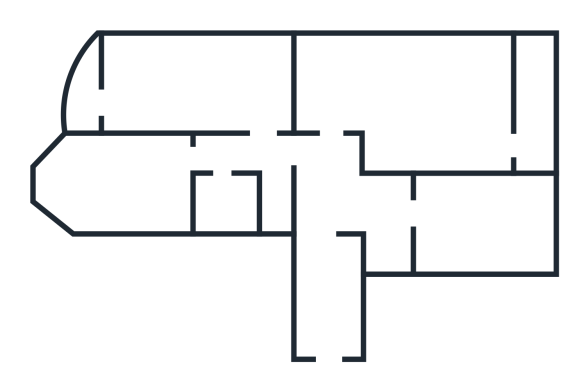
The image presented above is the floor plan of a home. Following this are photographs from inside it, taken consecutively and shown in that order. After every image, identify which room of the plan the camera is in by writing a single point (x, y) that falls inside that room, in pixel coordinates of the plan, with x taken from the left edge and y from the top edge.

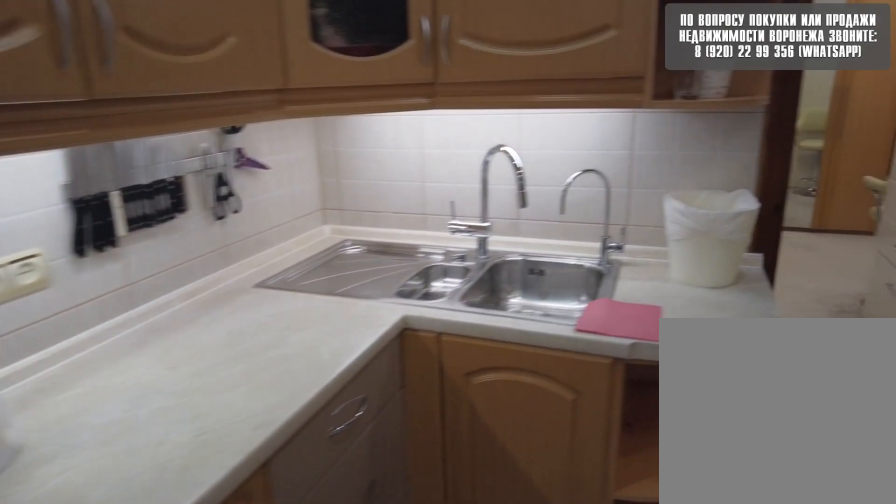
(461, 224)
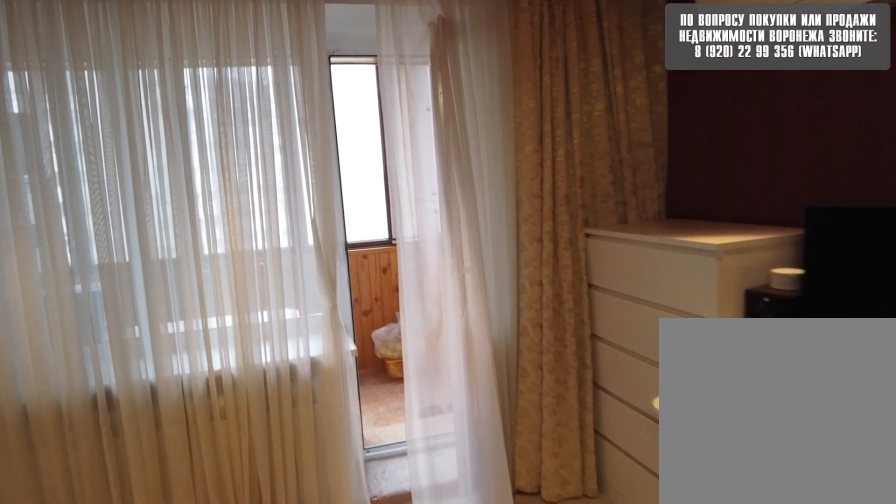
(375, 93)
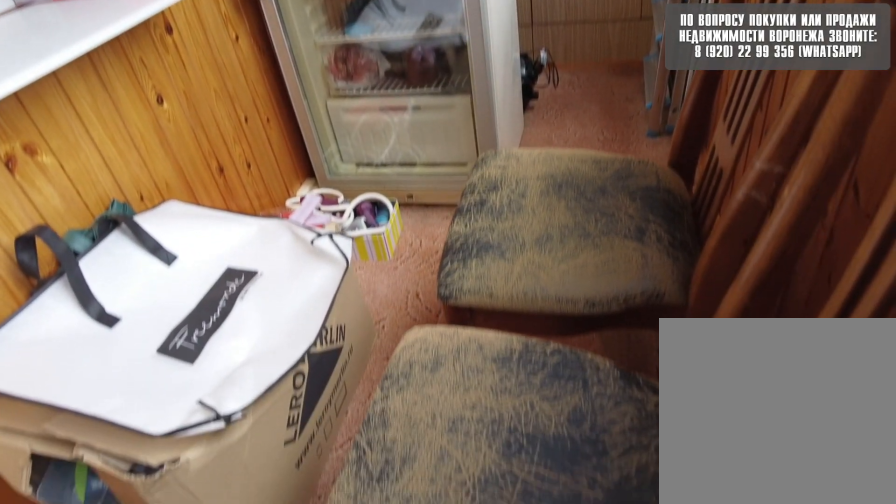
(546, 140)
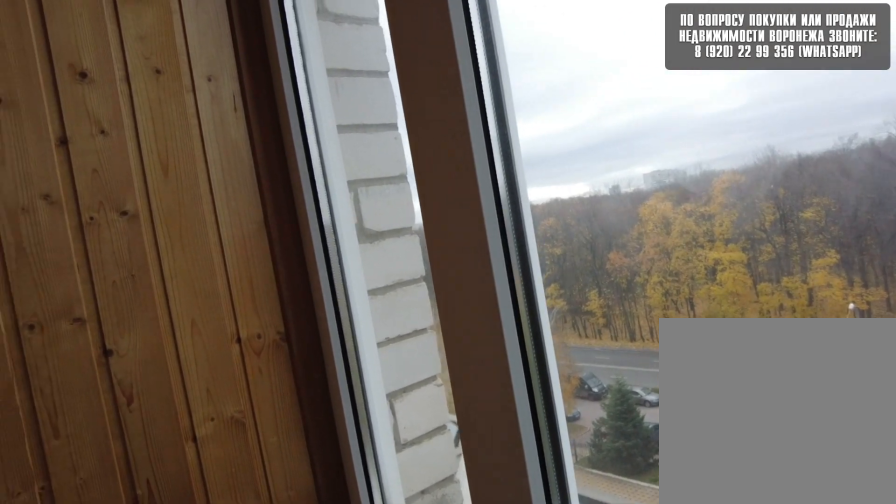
(89, 95)
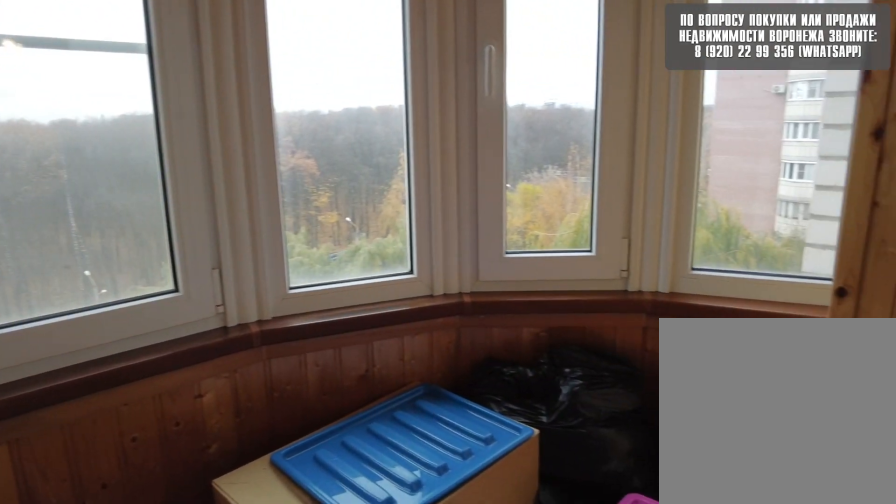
(89, 95)
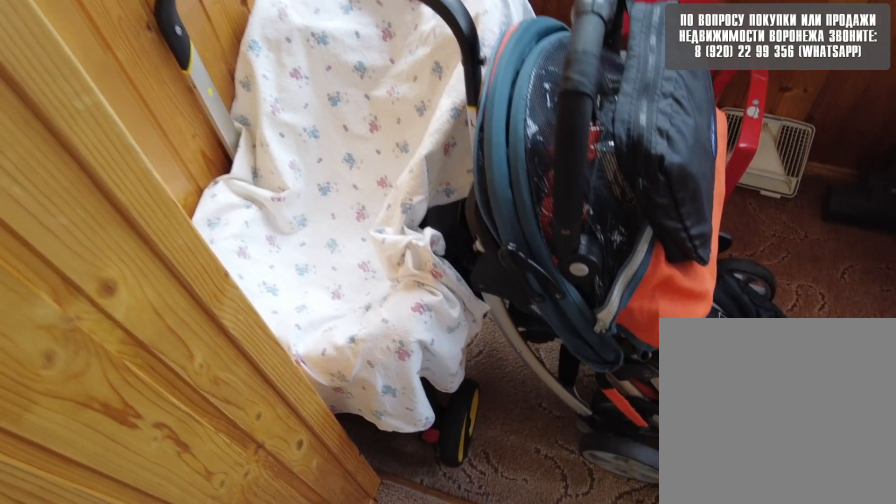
(89, 95)
